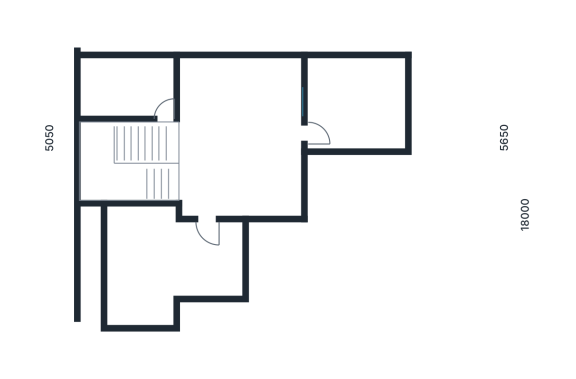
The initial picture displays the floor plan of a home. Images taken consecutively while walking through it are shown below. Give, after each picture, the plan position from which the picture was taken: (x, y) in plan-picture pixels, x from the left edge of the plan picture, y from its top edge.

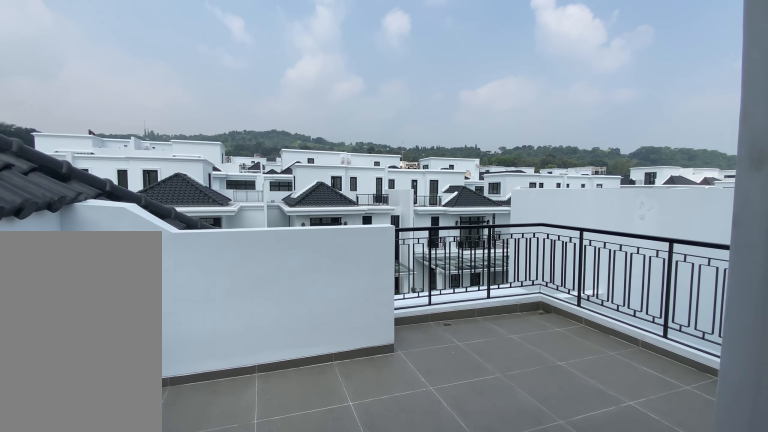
(156, 261)
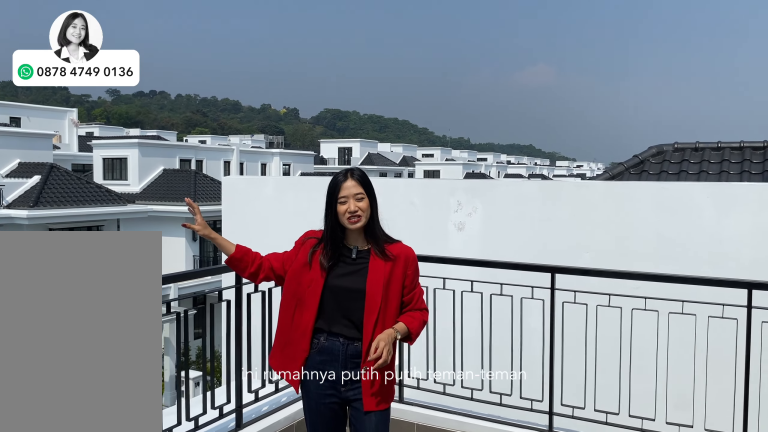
(156, 261)
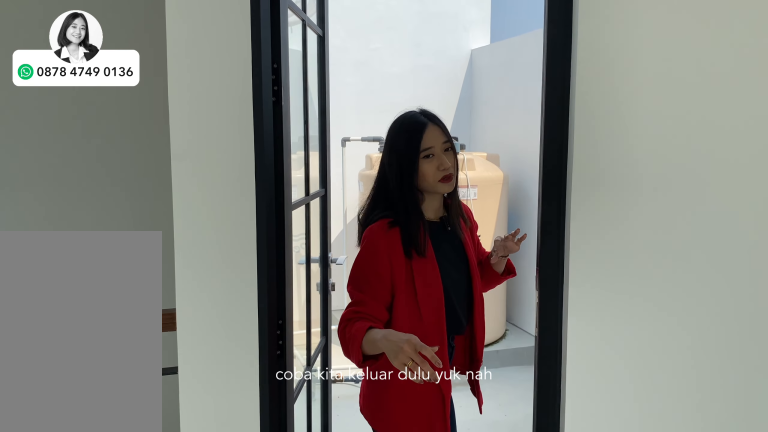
(236, 135)
